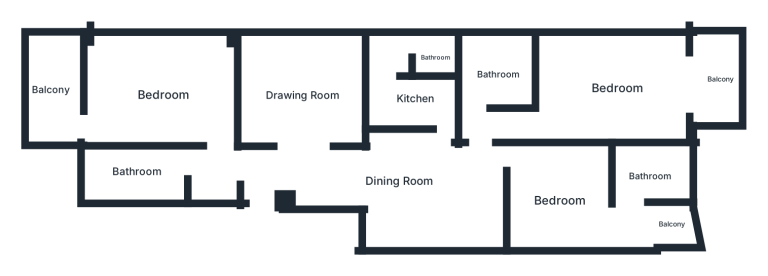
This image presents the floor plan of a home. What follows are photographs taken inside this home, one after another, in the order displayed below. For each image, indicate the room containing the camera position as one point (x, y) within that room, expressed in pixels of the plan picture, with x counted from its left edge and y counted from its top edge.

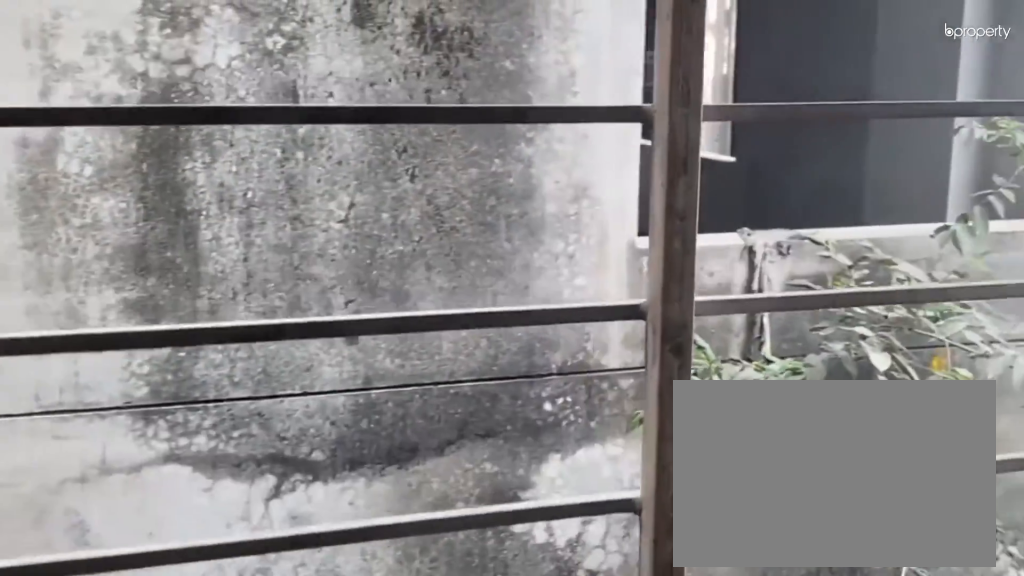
(50, 90)
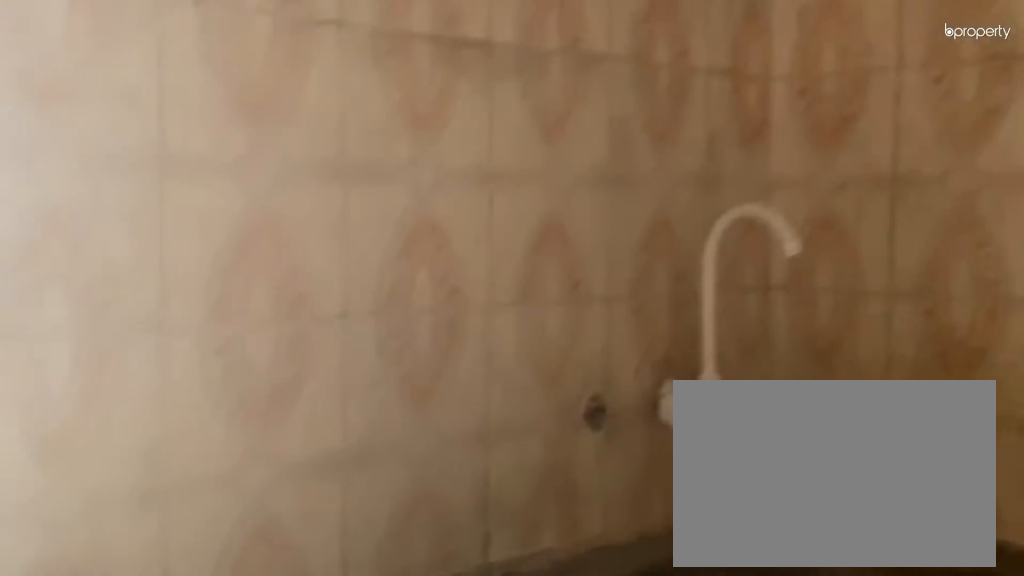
(415, 98)
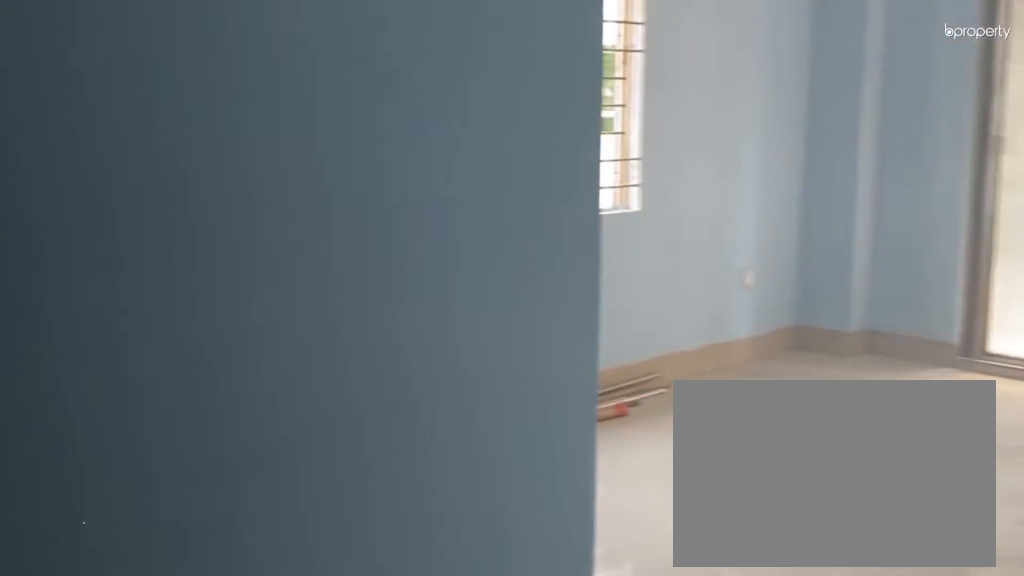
(615, 87)
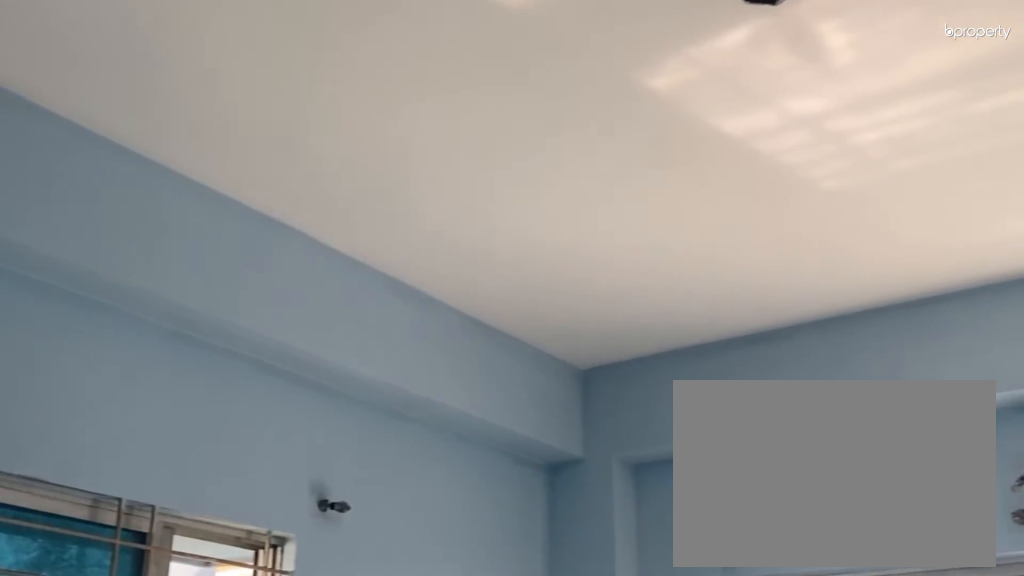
(615, 87)
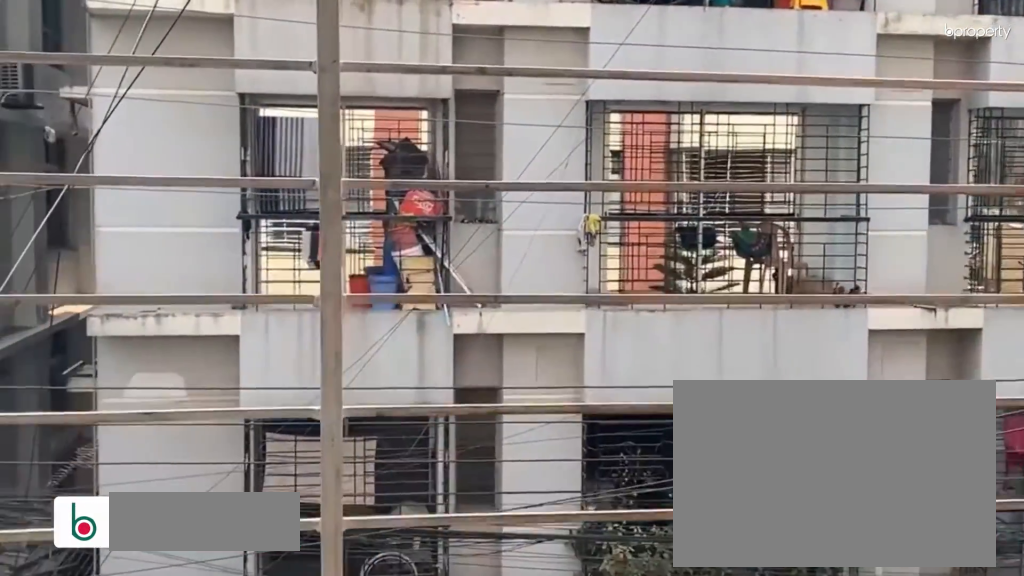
(718, 77)
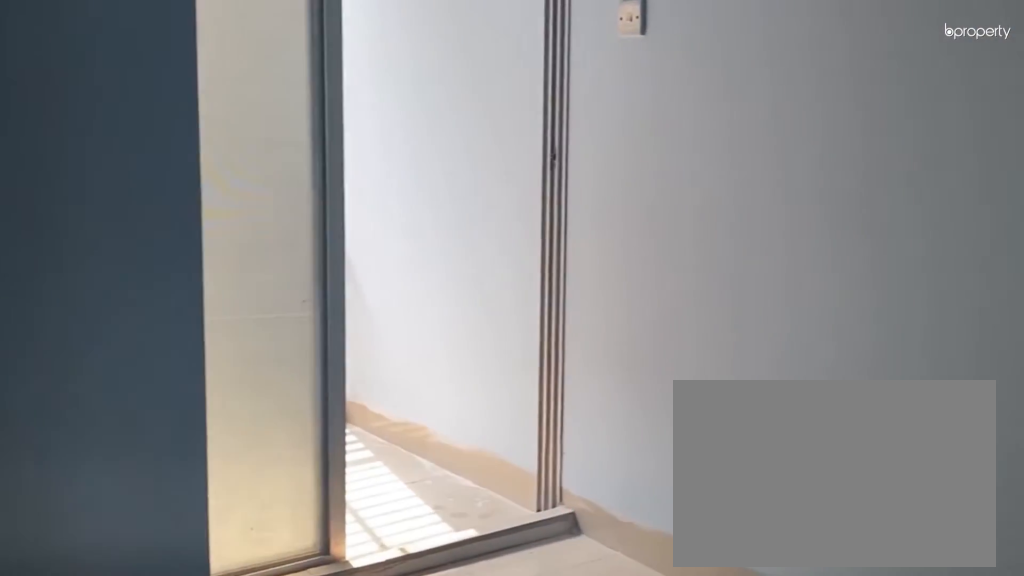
(561, 202)
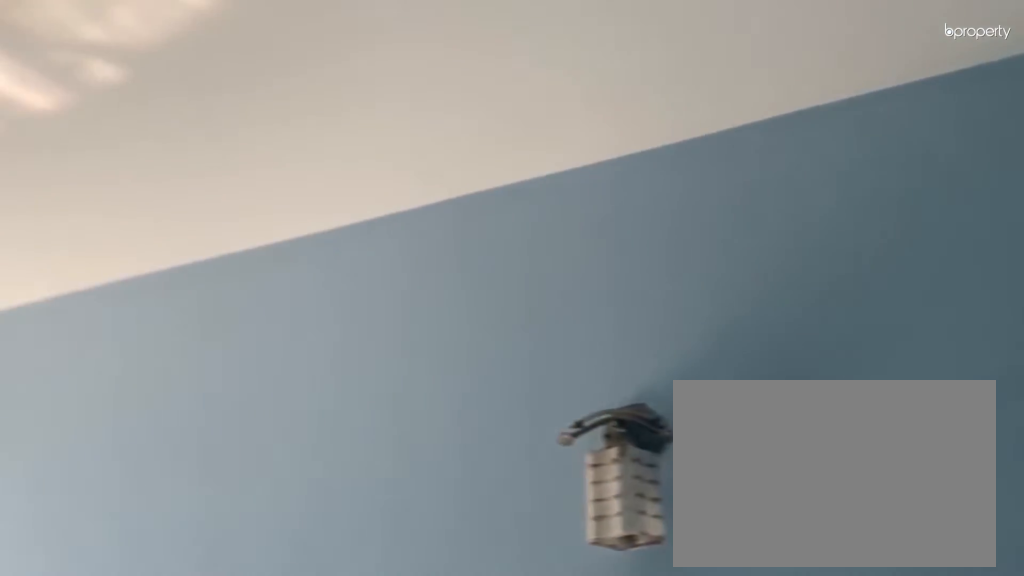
(561, 201)
